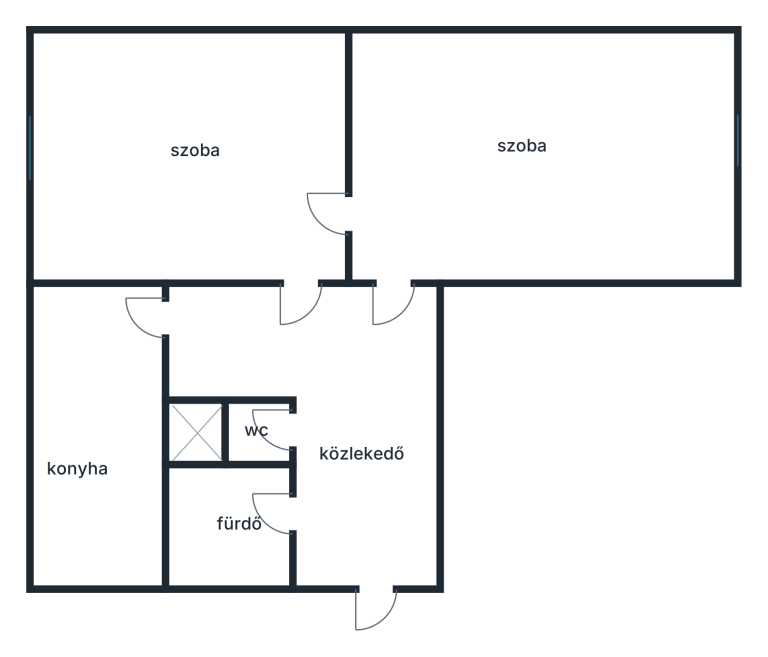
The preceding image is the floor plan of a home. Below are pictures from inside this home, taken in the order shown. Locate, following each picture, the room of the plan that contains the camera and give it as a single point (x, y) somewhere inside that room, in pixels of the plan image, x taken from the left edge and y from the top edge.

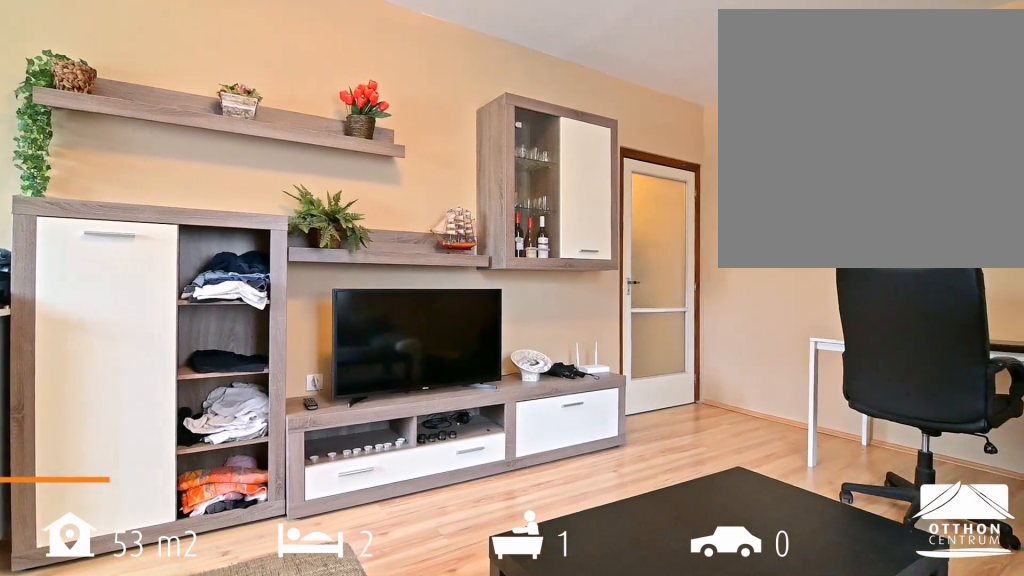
(539, 156)
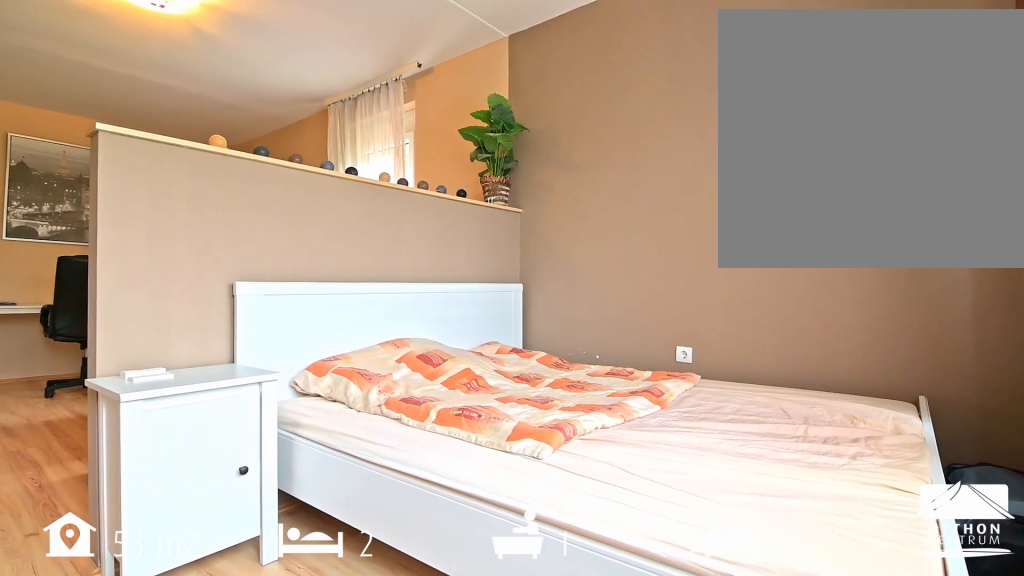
(539, 156)
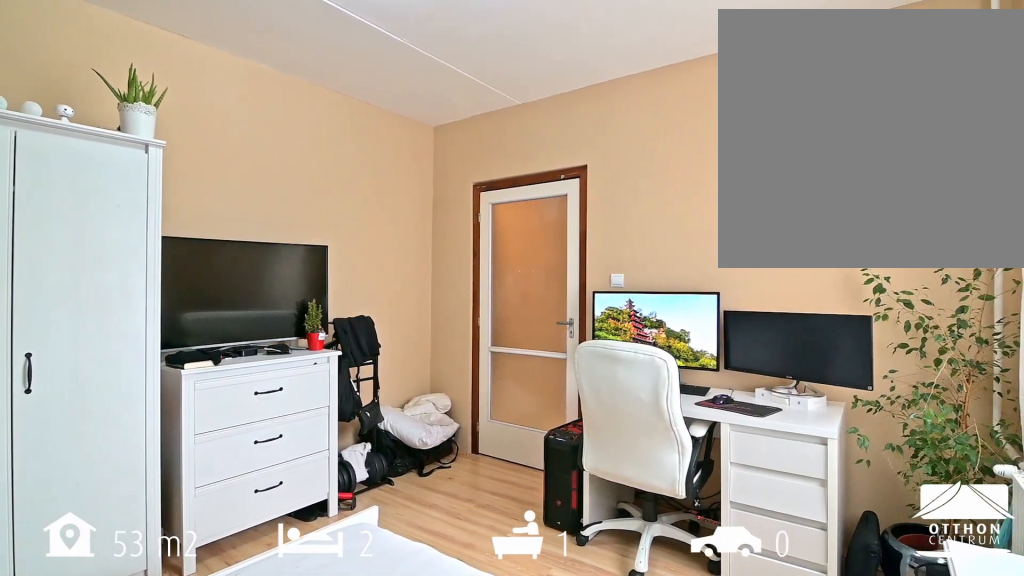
(186, 157)
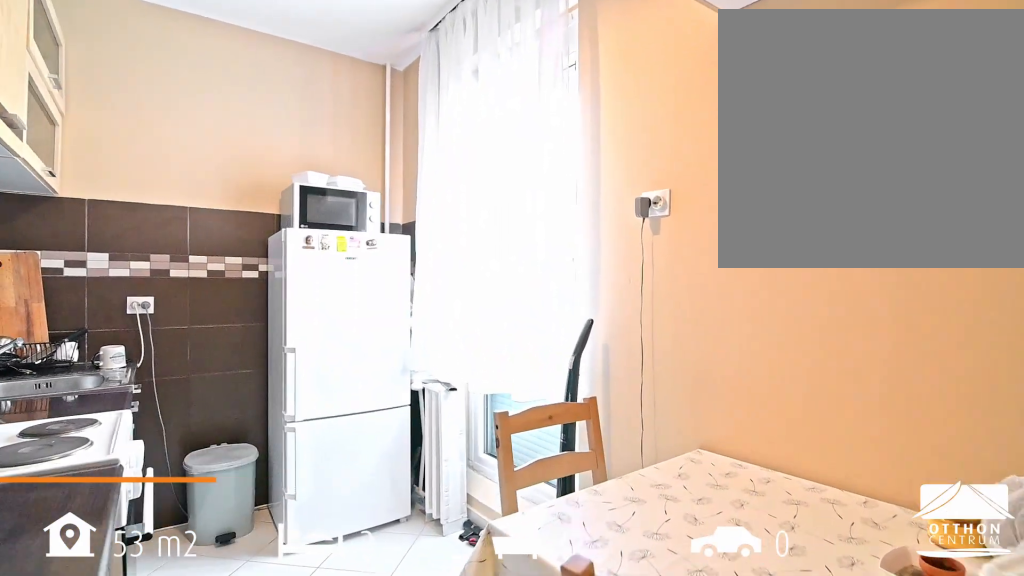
(97, 431)
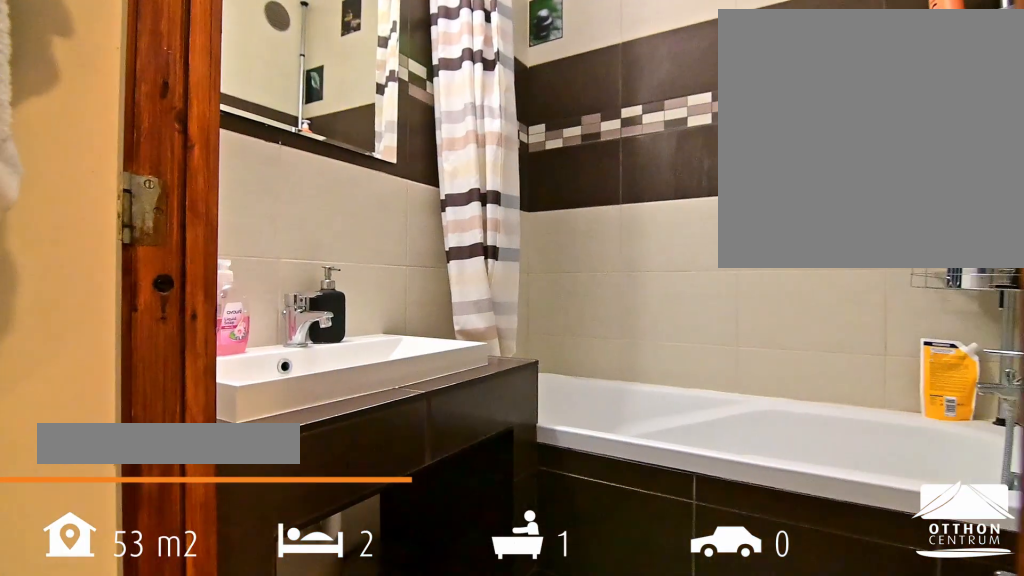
(230, 521)
